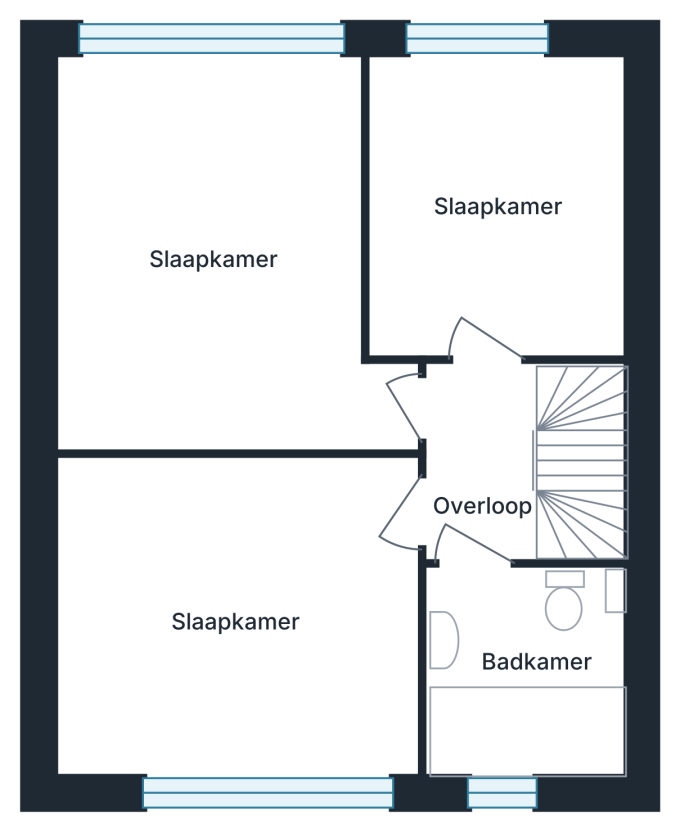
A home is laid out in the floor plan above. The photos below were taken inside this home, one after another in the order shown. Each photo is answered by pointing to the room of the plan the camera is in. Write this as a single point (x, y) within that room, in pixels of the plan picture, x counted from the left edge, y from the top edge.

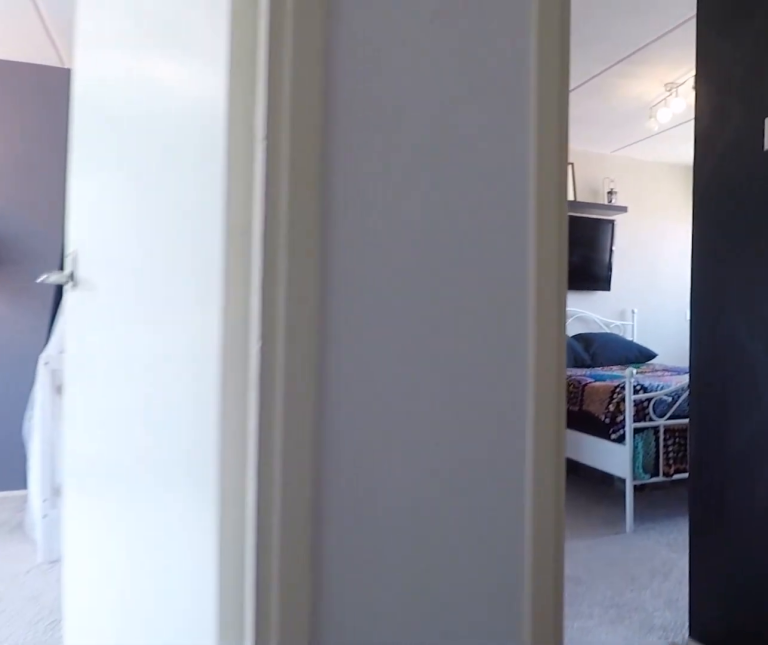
(481, 461)
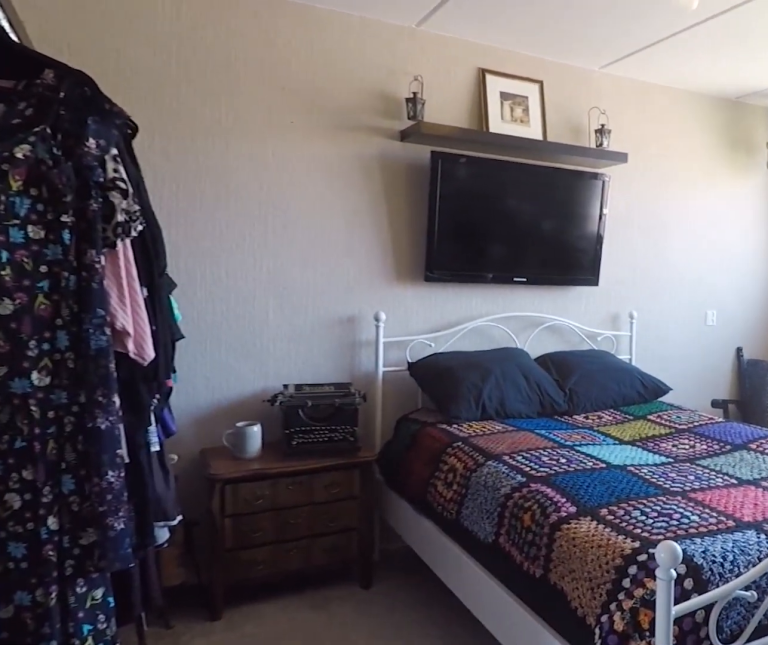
(142, 154)
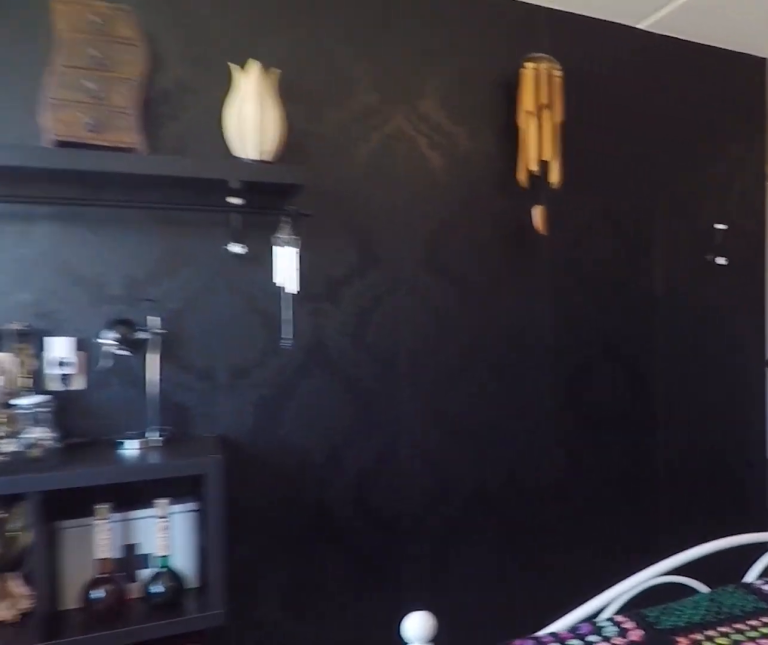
(142, 154)
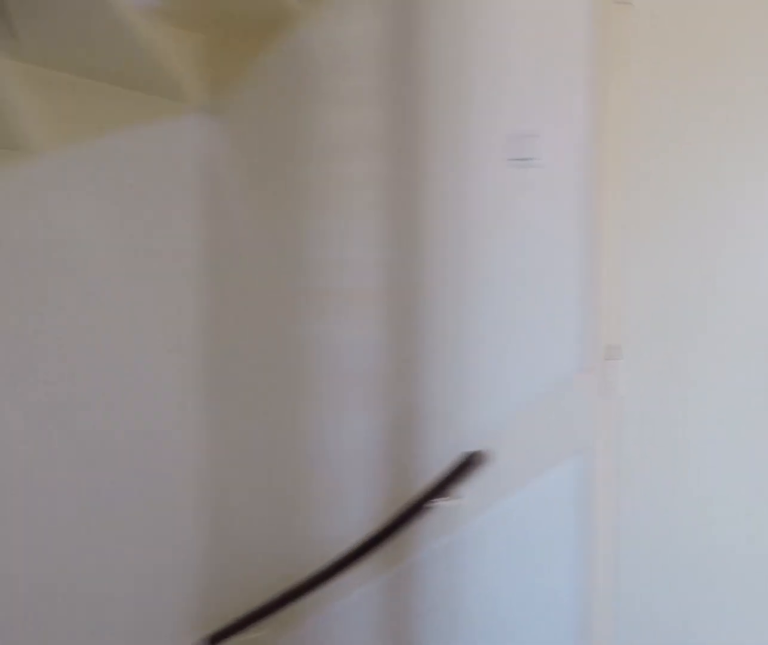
(480, 459)
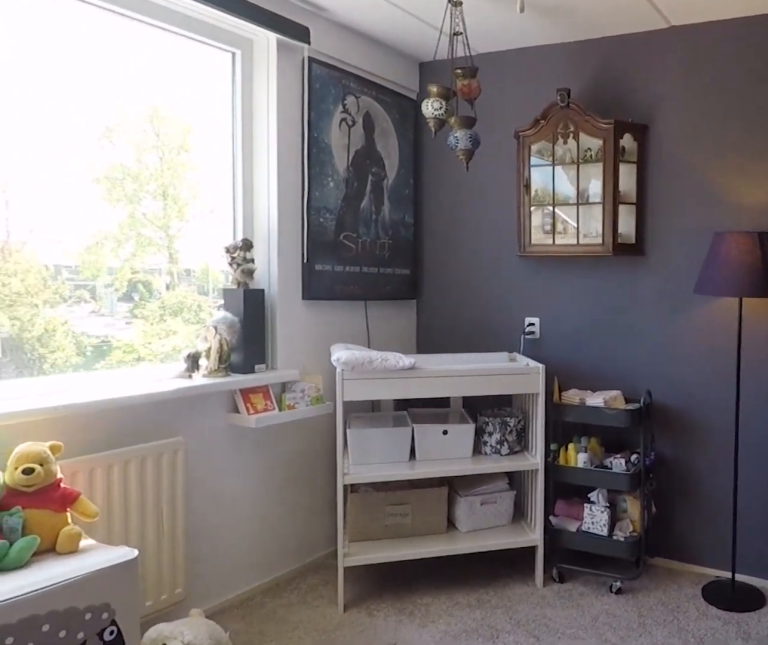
(233, 641)
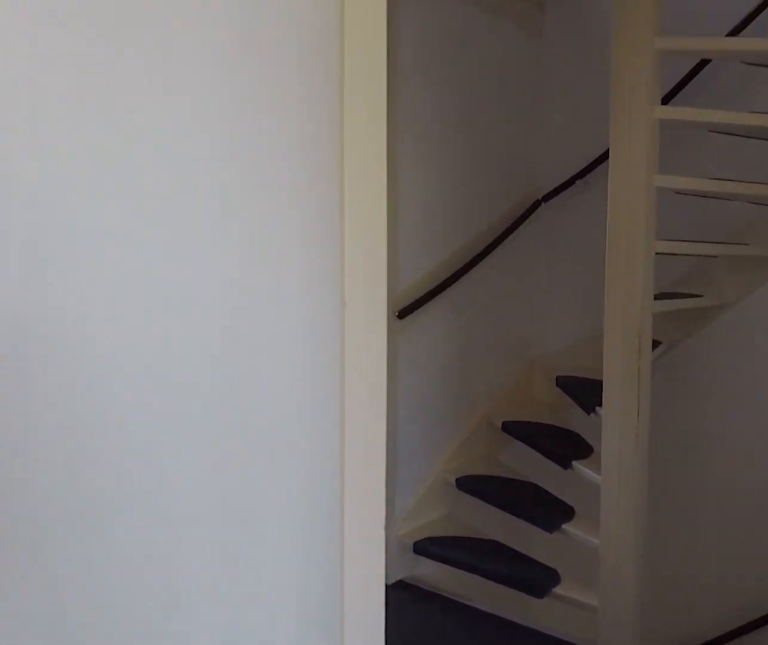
(233, 641)
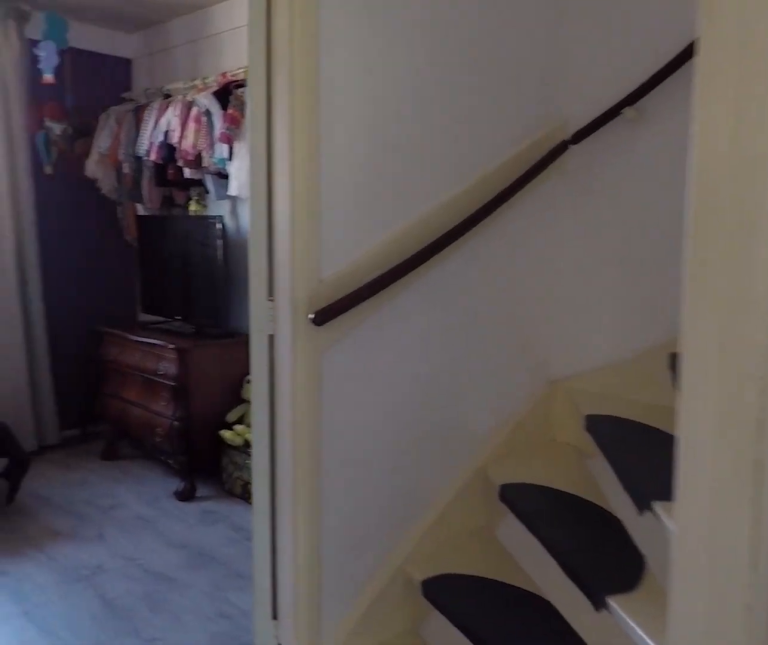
(481, 461)
